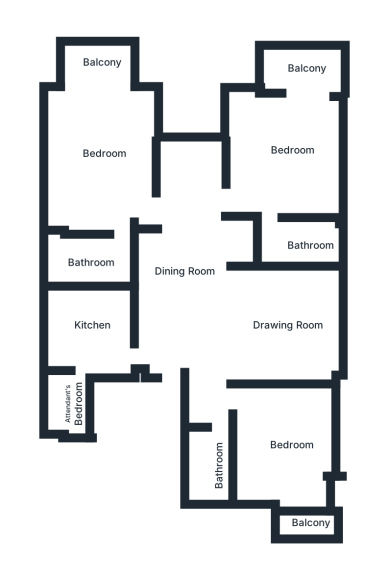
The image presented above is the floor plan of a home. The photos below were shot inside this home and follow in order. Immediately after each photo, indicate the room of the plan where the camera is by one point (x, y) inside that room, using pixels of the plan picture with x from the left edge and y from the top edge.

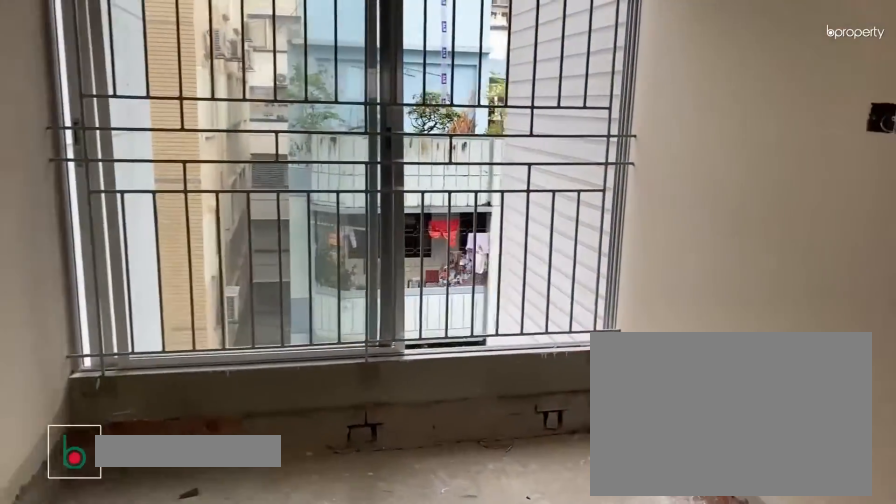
(196, 289)
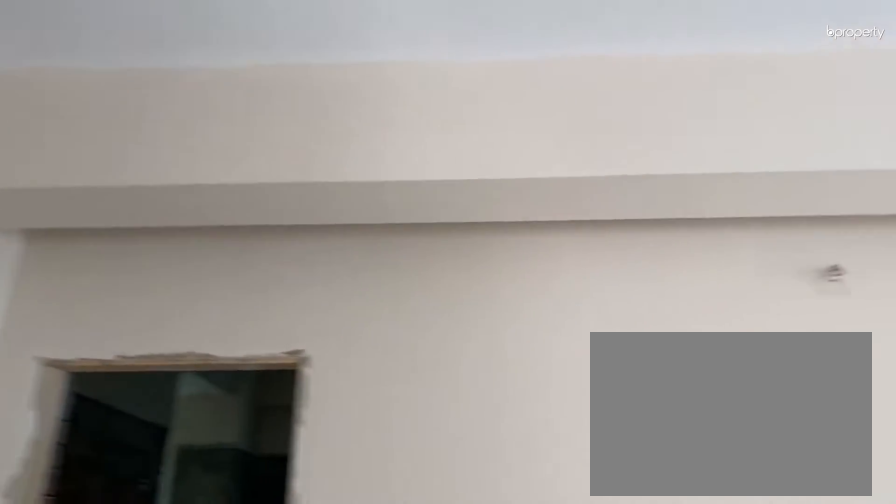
(196, 289)
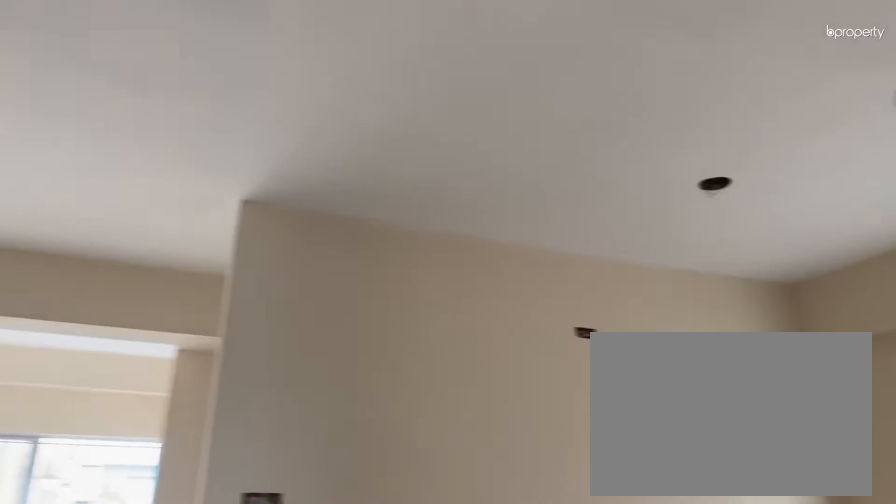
(277, 325)
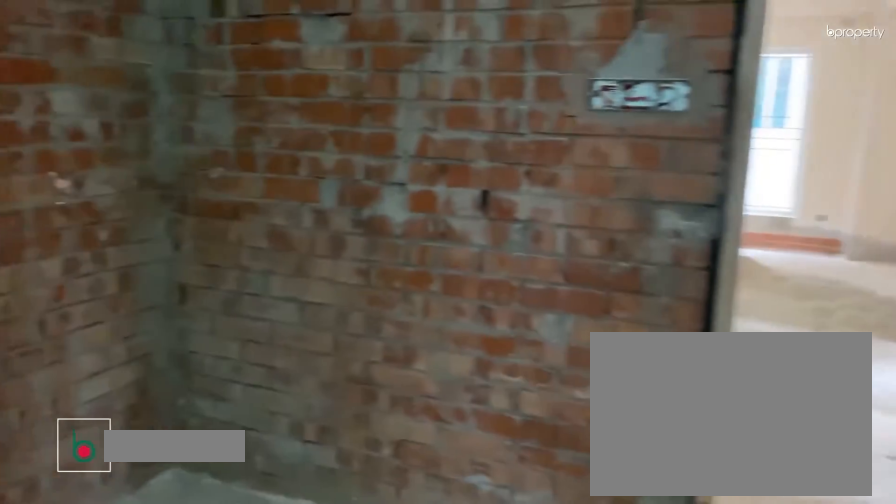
(88, 324)
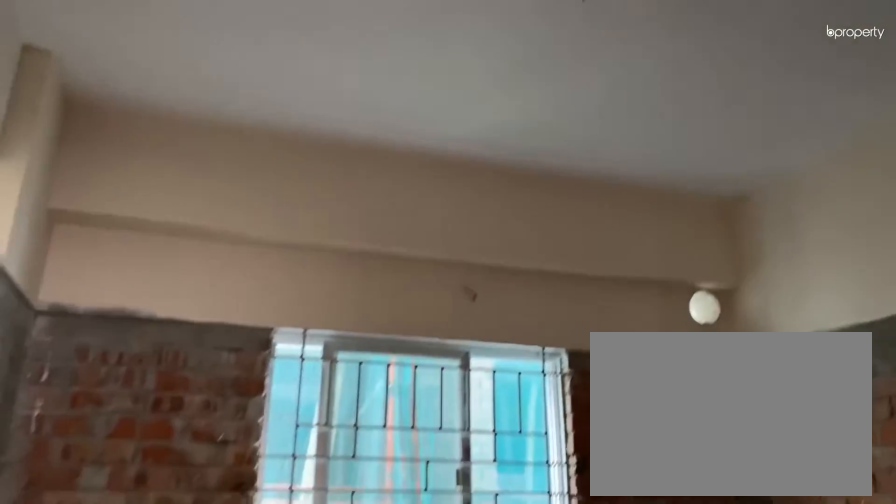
(88, 324)
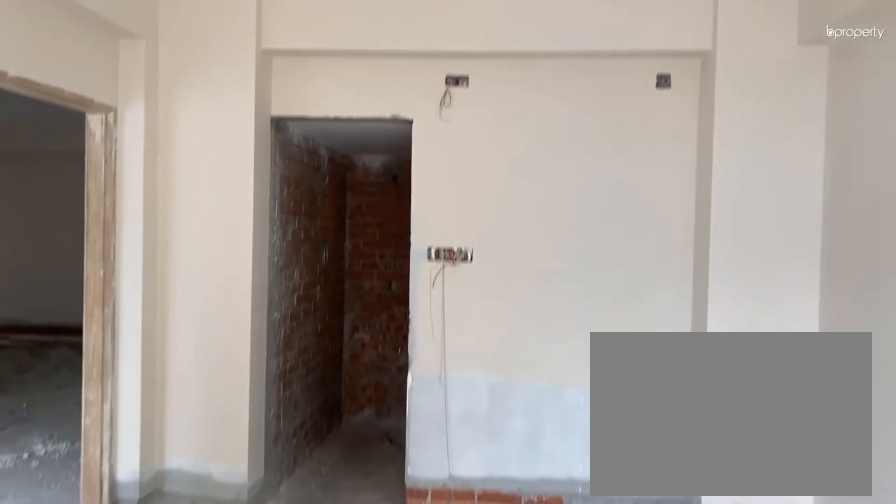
(101, 138)
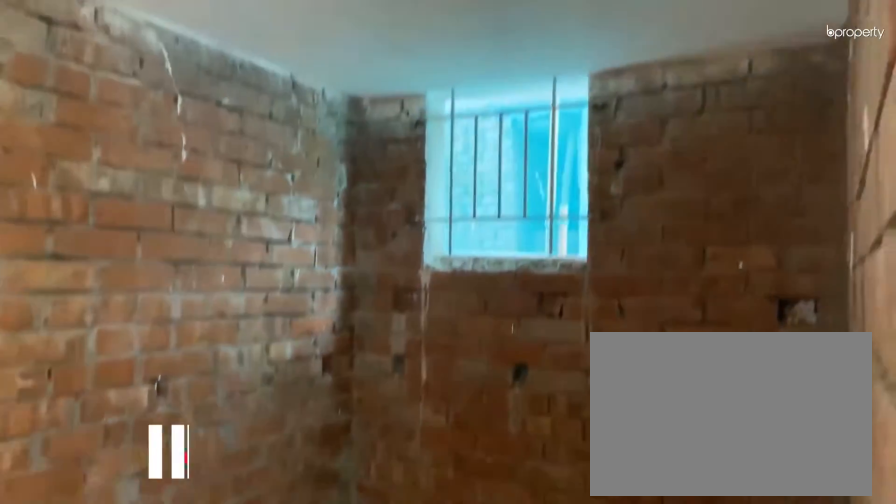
(98, 256)
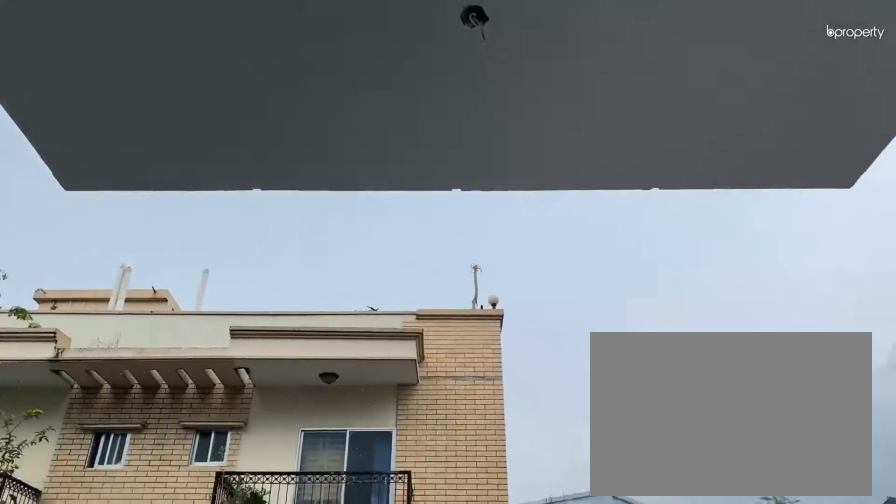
(94, 68)
